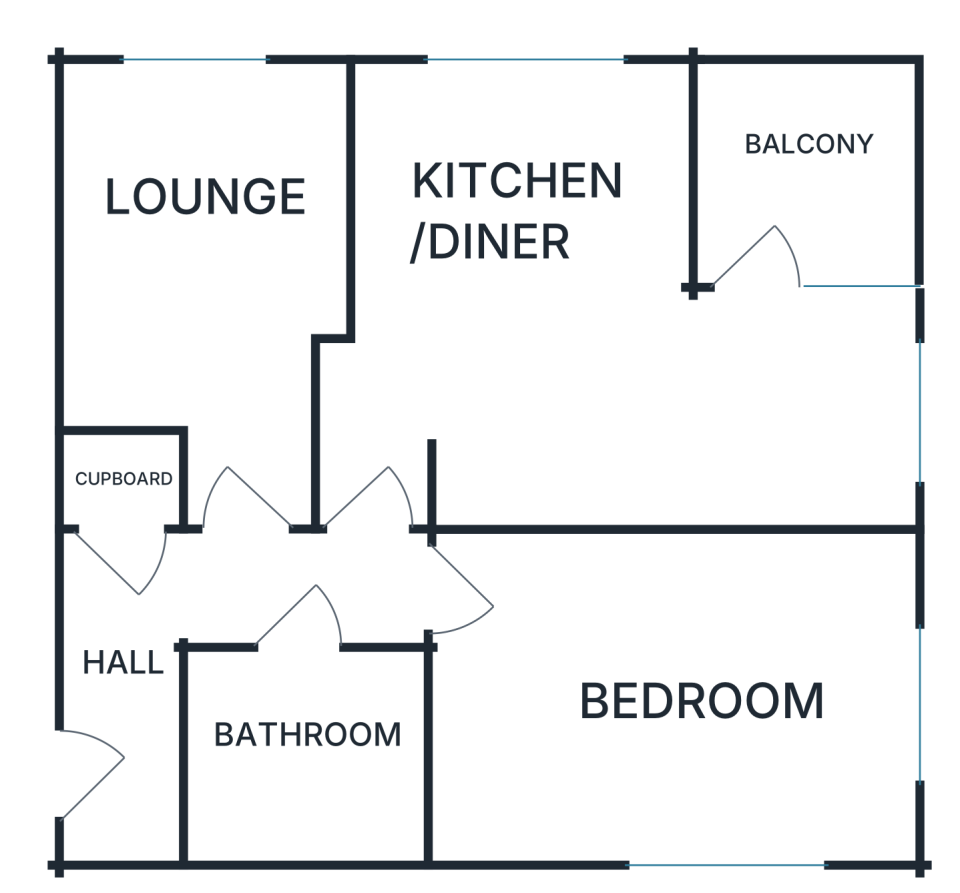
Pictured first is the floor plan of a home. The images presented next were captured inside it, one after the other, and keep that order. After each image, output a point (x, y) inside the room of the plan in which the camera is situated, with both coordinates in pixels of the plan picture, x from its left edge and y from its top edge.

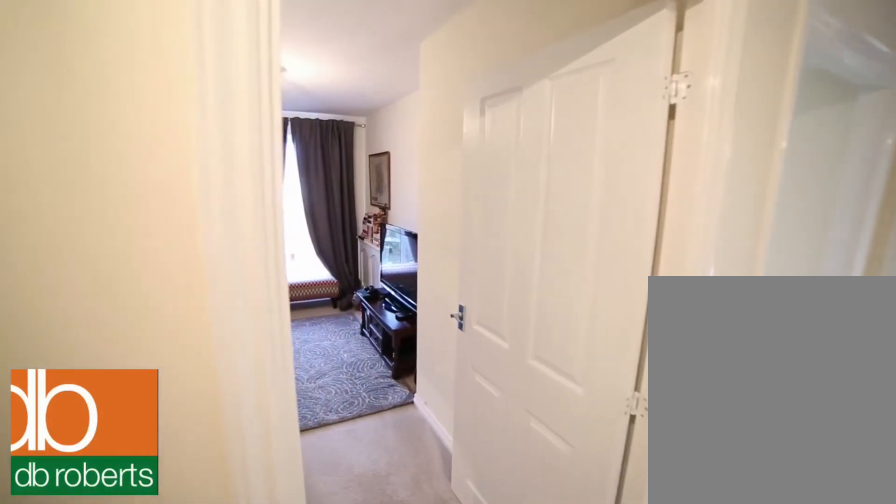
(228, 633)
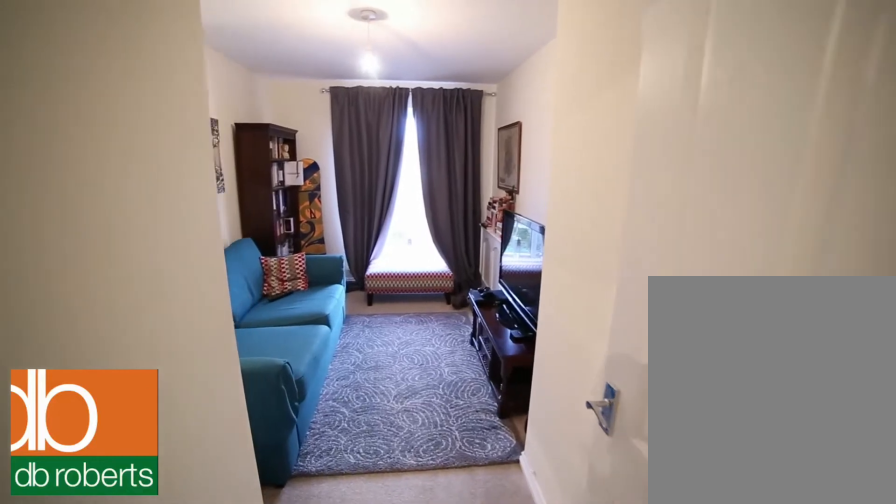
(206, 263)
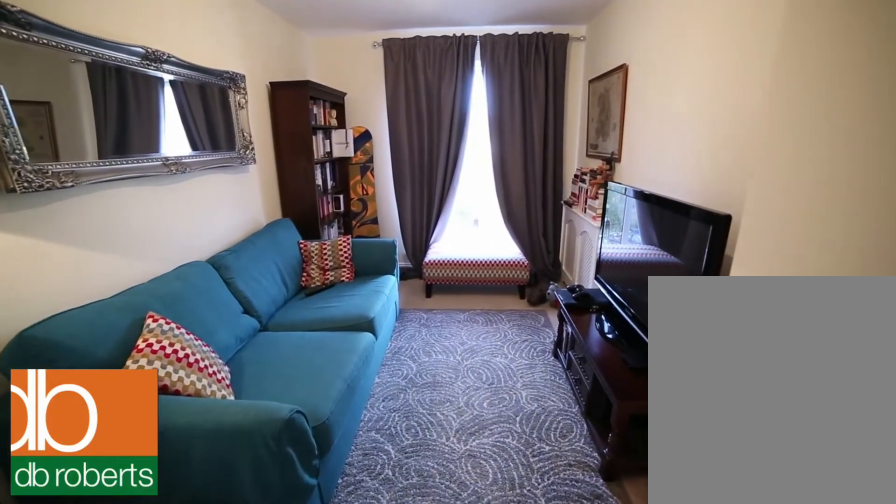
(206, 263)
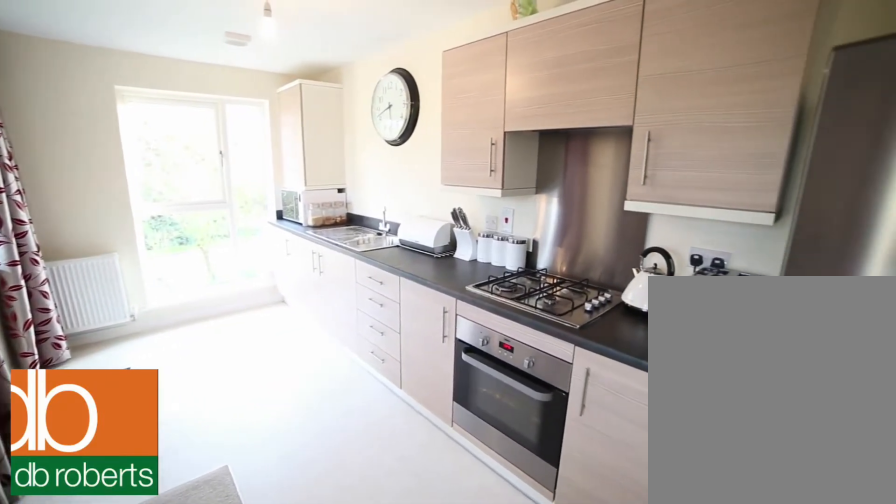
(608, 341)
